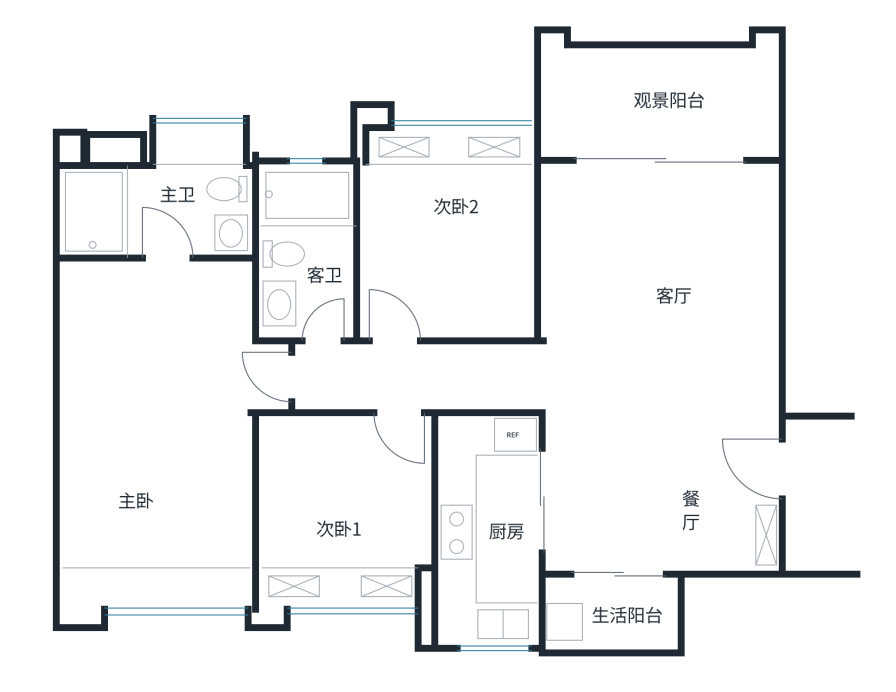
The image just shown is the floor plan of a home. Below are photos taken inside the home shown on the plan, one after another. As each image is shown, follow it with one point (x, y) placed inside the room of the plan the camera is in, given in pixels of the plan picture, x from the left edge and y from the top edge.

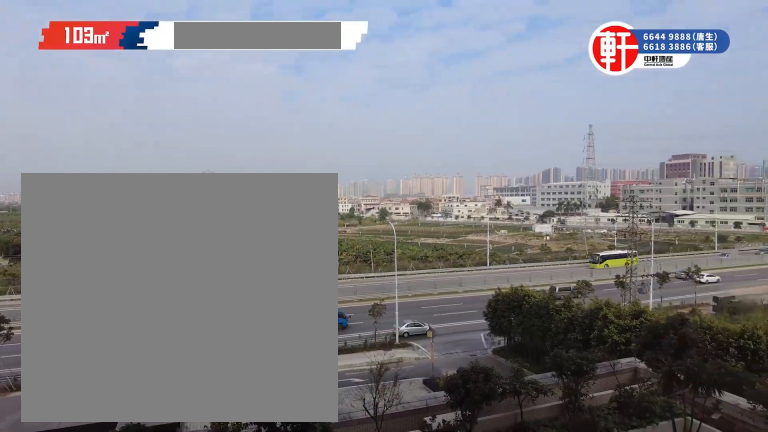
(657, 114)
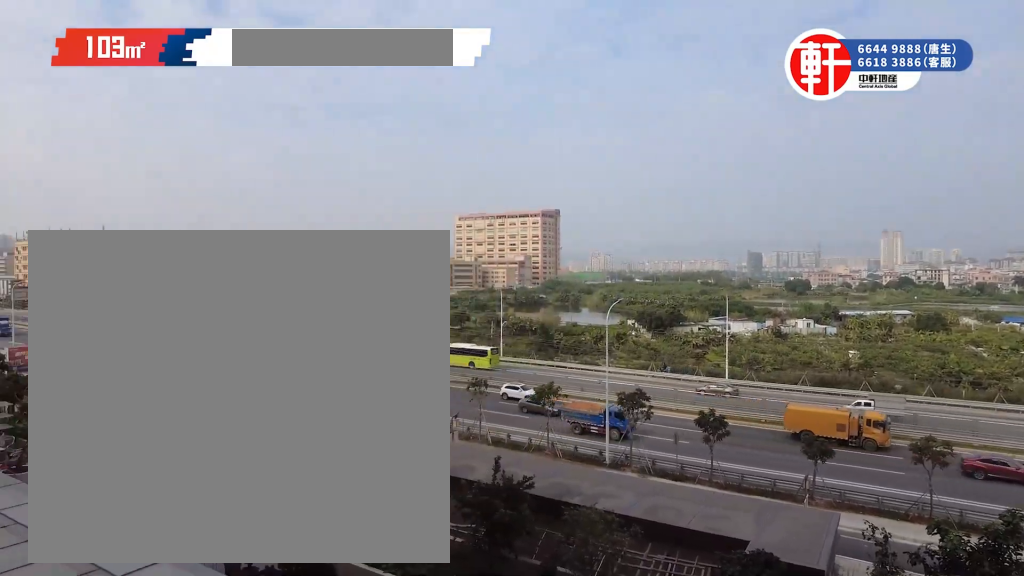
(657, 114)
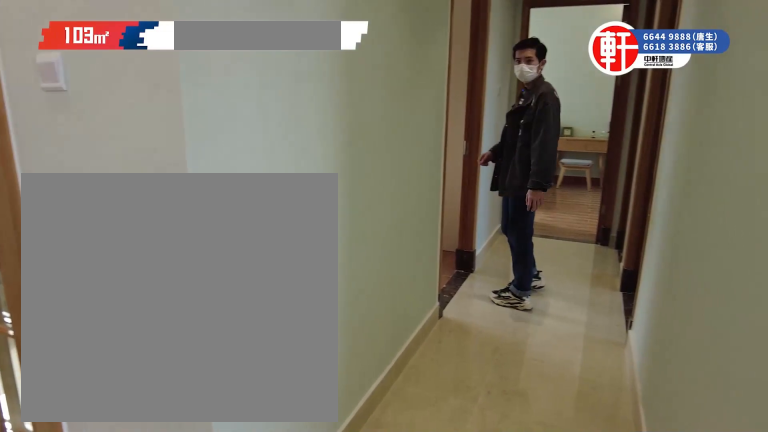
(418, 378)
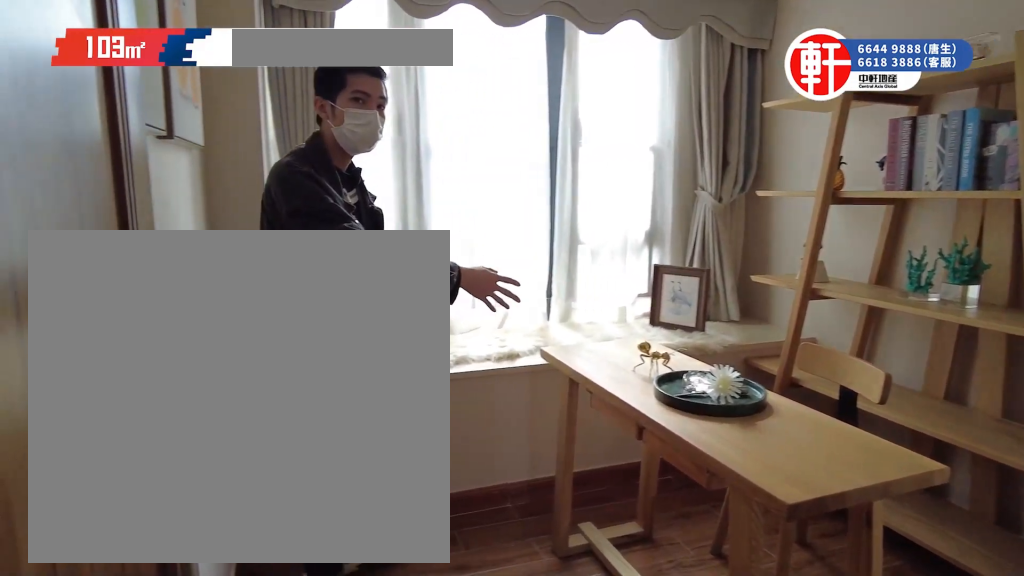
(348, 521)
